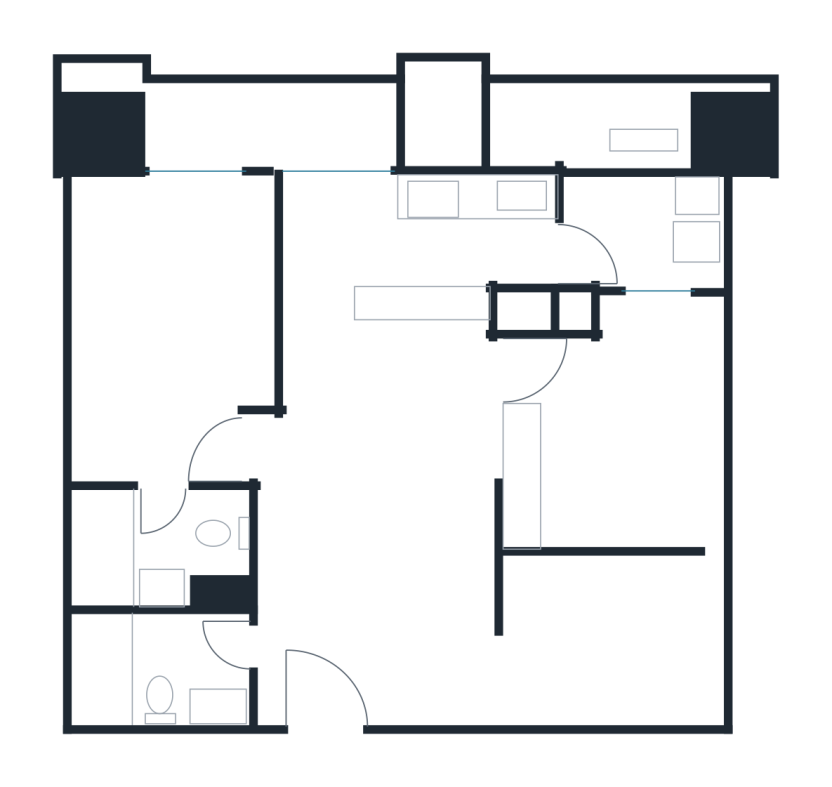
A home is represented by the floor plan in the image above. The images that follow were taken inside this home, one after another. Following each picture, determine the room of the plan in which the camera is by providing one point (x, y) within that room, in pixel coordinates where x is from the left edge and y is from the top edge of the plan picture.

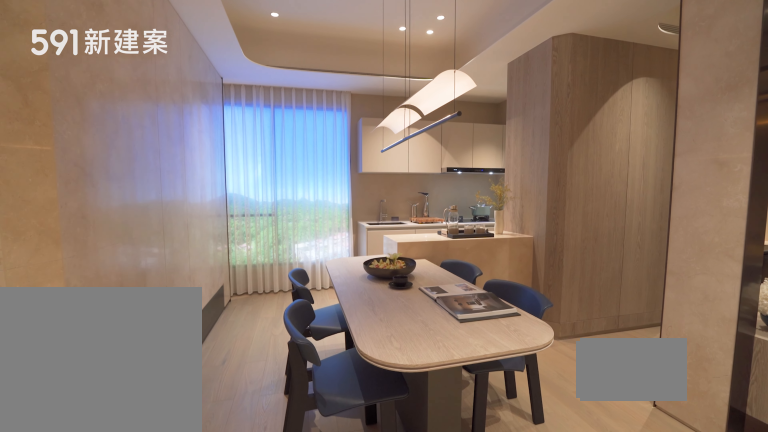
(392, 371)
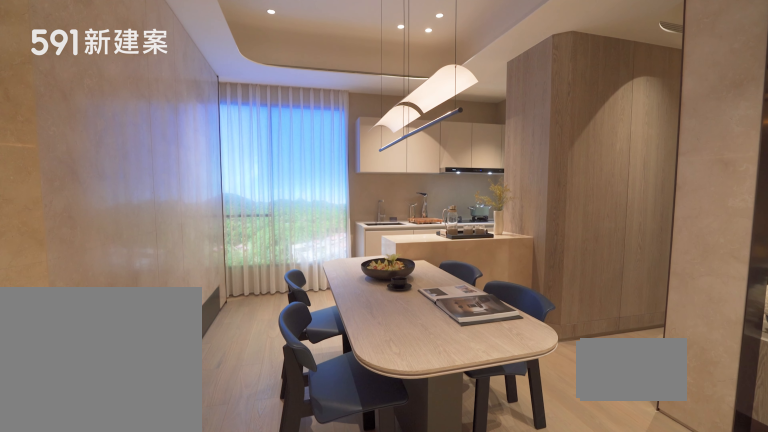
(392, 371)
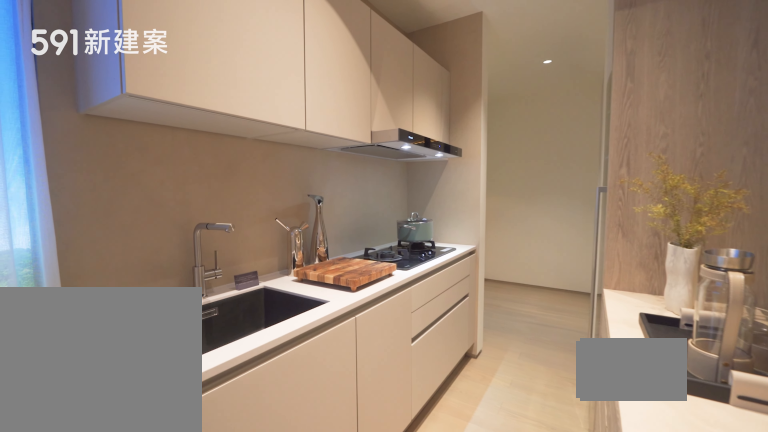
(481, 239)
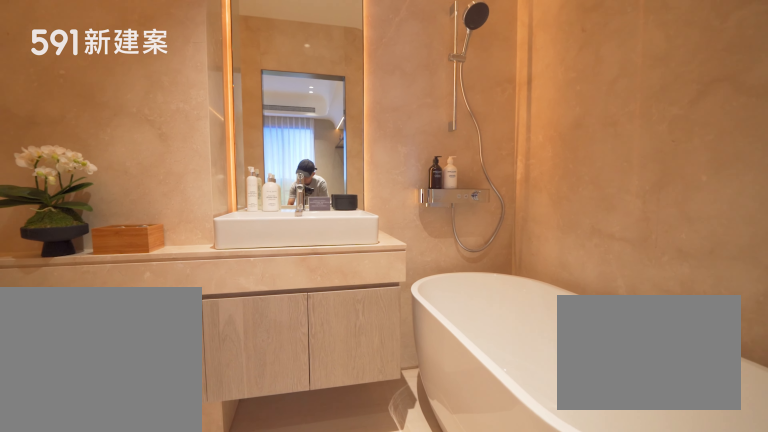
(163, 549)
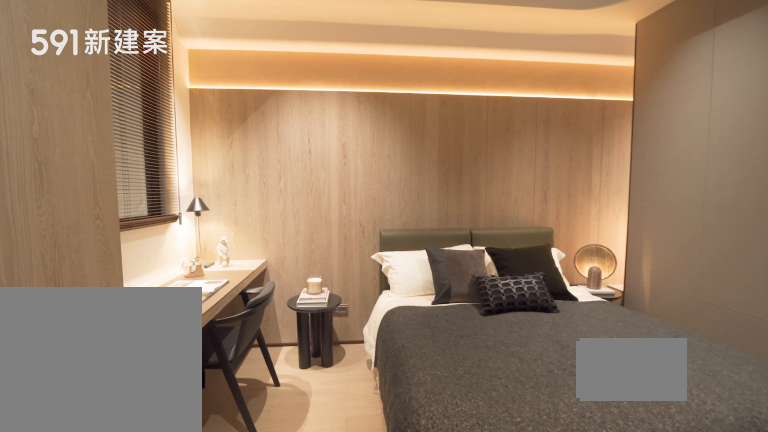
(620, 433)
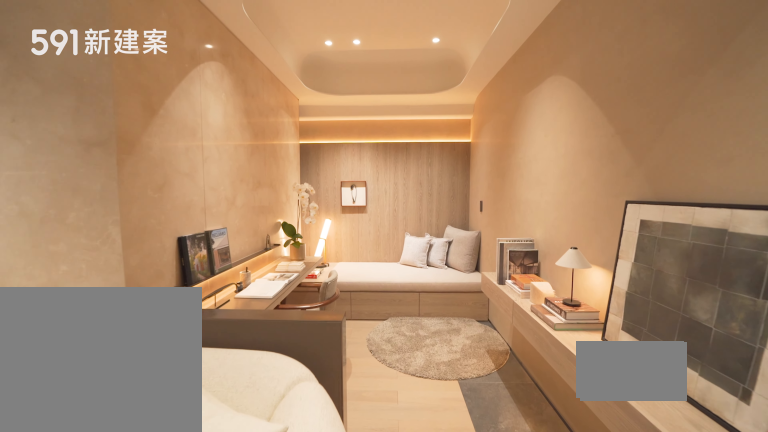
(618, 639)
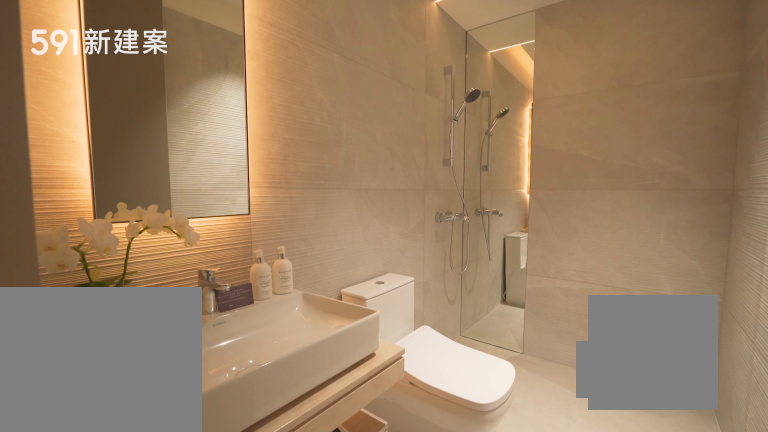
(156, 669)
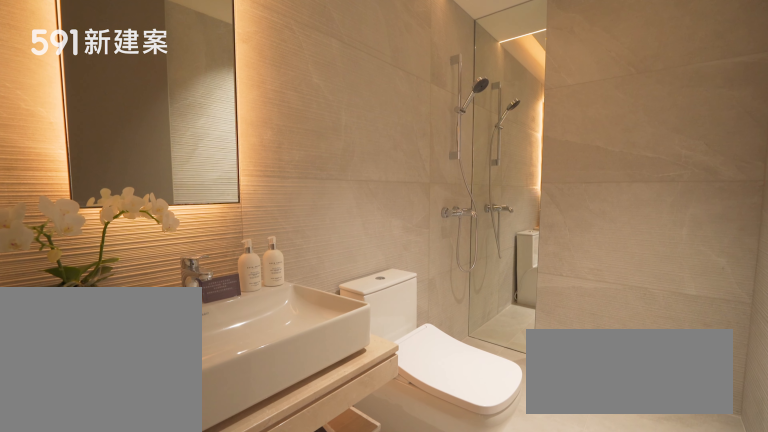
(156, 669)
